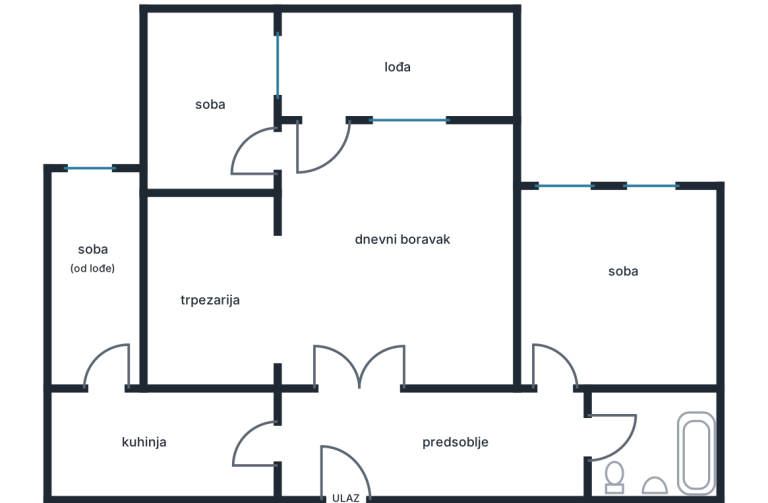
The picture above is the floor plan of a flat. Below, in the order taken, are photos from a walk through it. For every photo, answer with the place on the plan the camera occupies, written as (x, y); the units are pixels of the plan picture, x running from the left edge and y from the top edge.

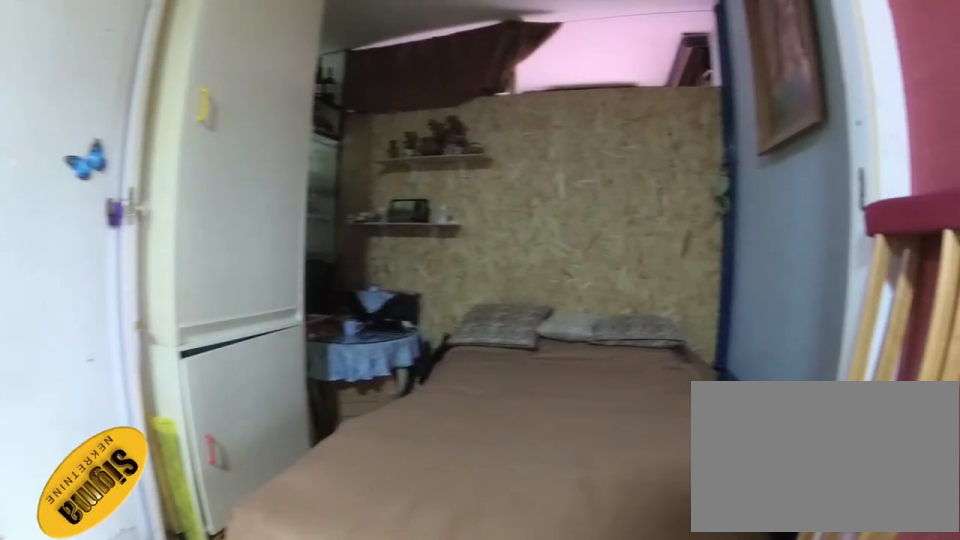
(319, 243)
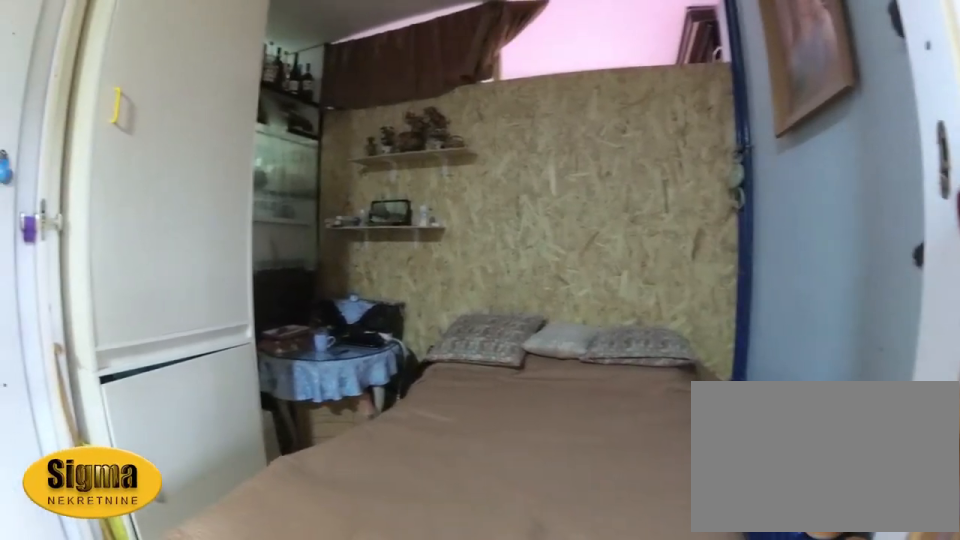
(298, 247)
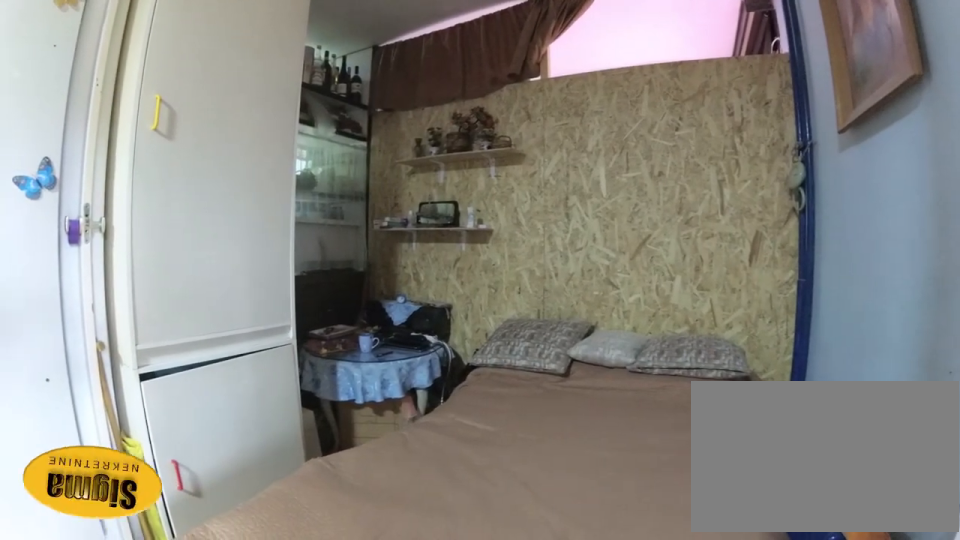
(284, 254)
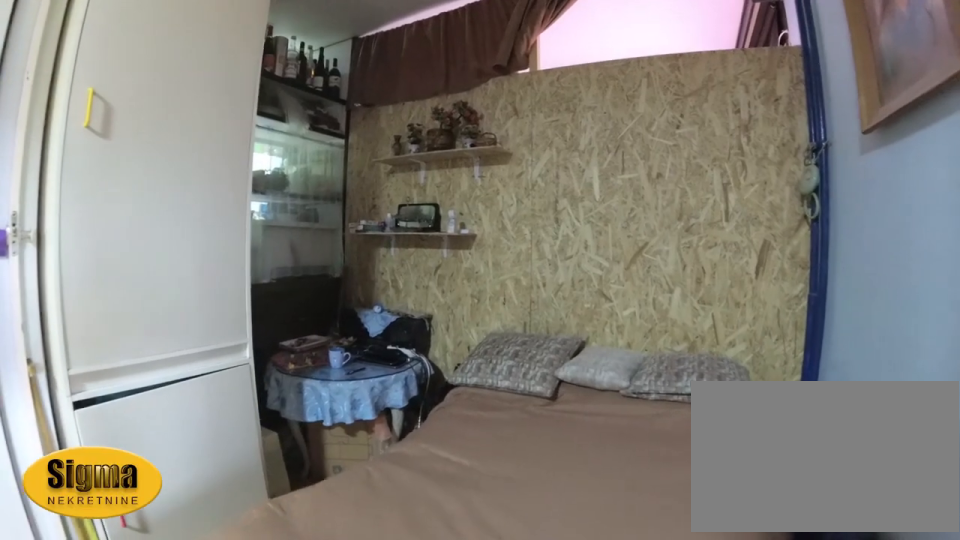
(275, 263)
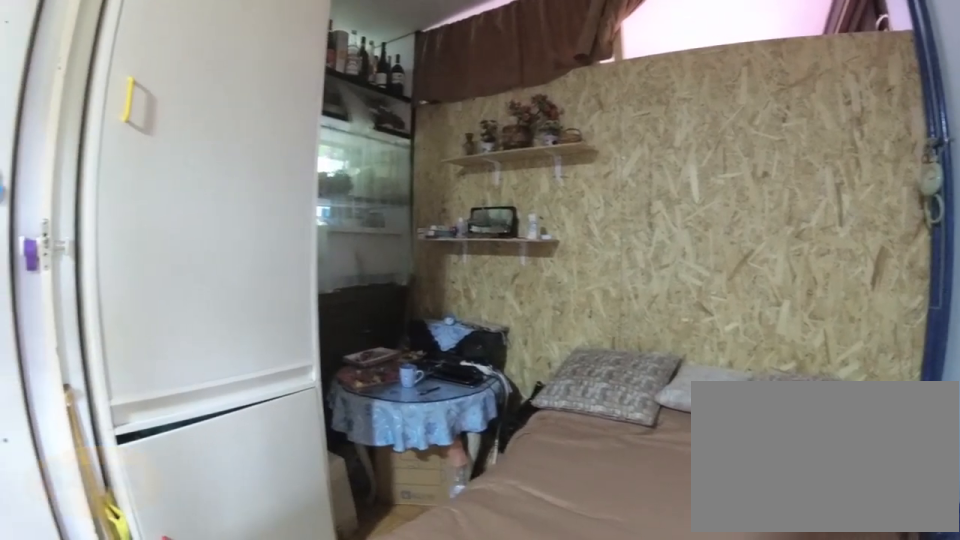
(272, 270)
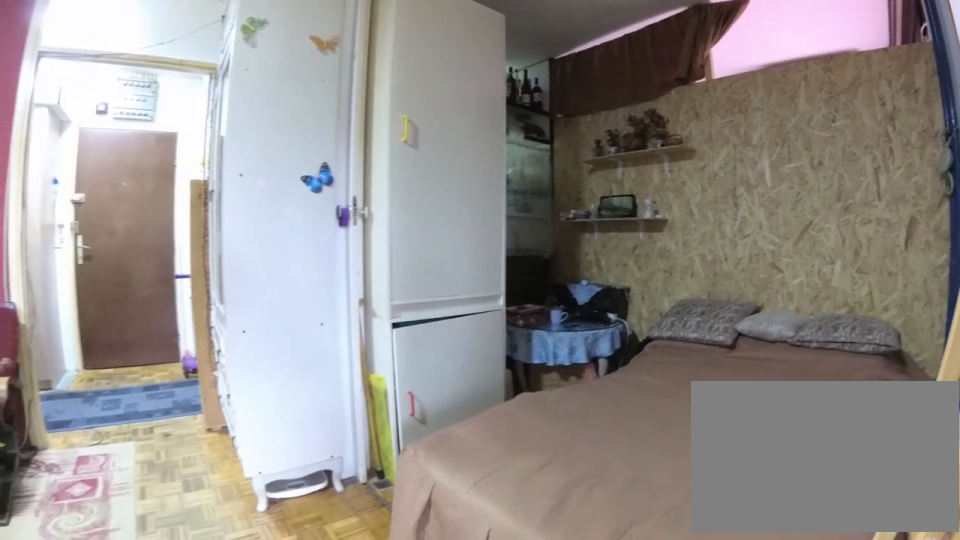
(306, 243)
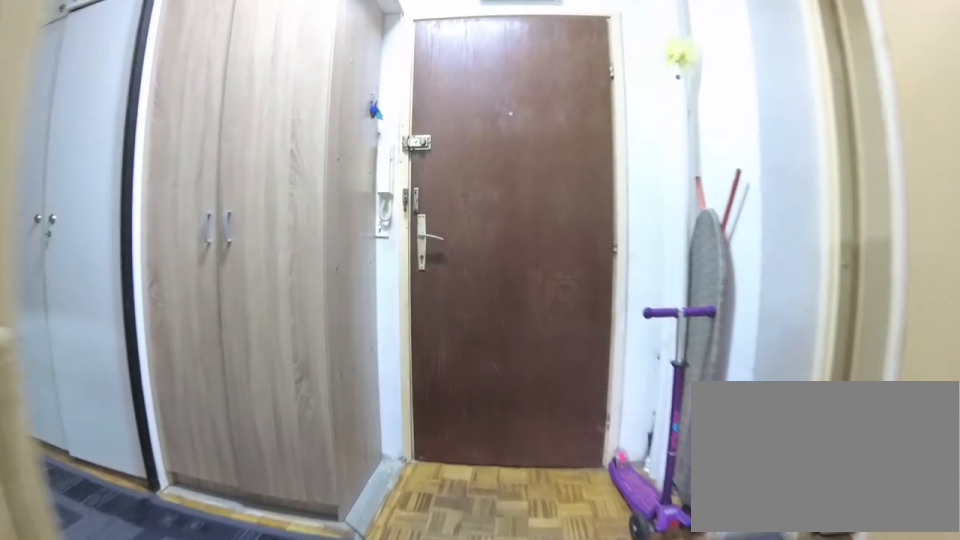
(344, 379)
